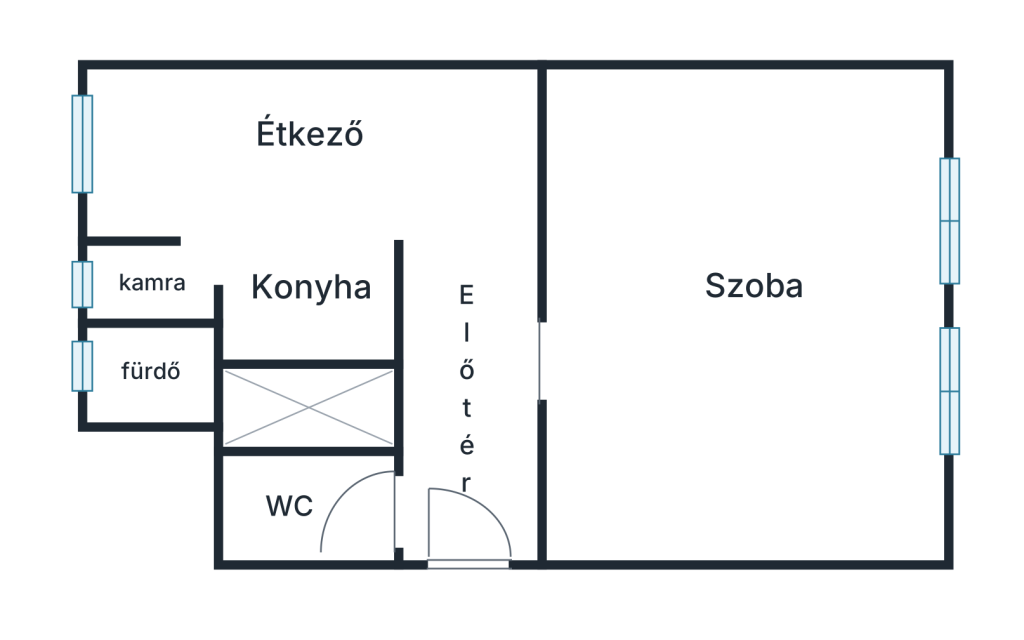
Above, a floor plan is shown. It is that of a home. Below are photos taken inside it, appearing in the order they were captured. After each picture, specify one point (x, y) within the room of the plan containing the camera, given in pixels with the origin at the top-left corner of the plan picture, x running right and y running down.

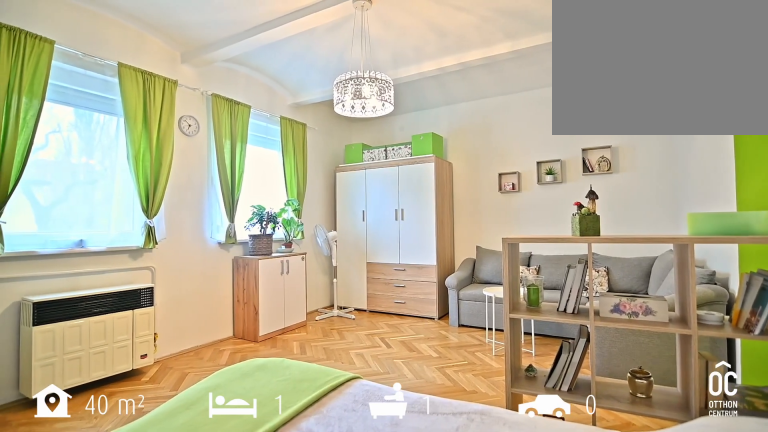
(749, 319)
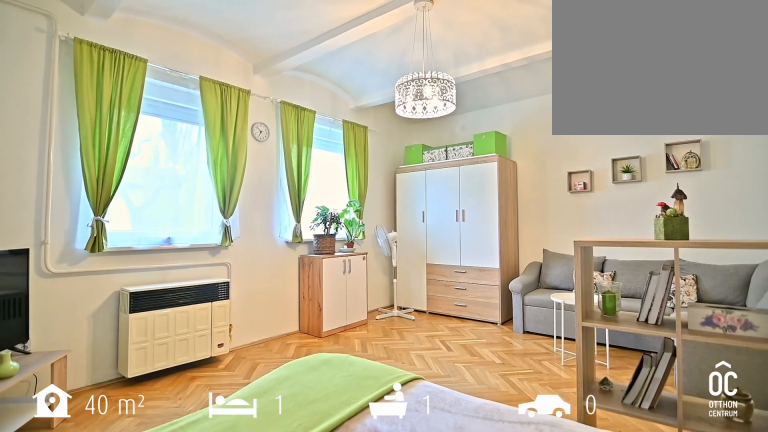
(749, 319)
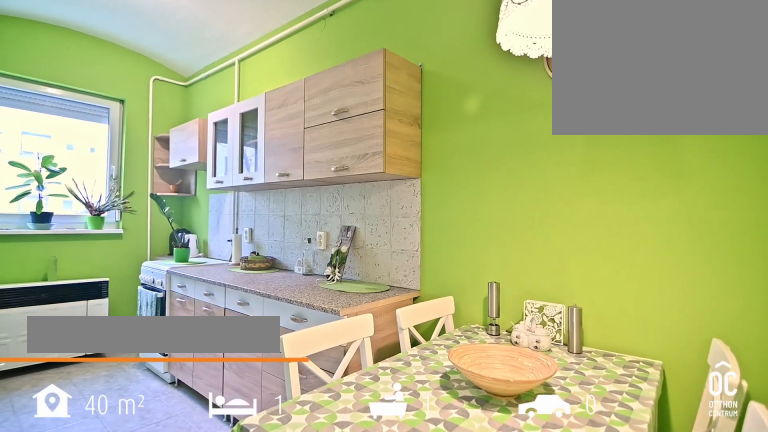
(312, 134)
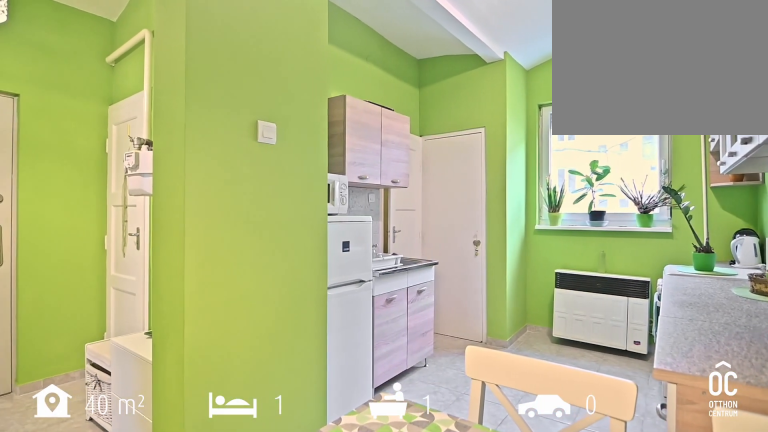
(312, 134)
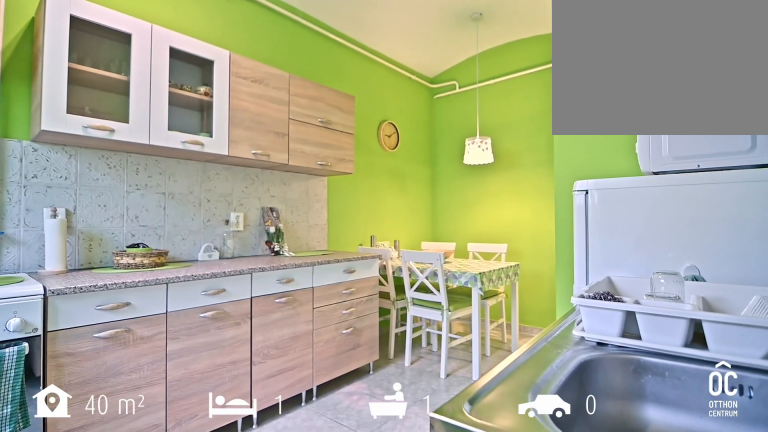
(310, 283)
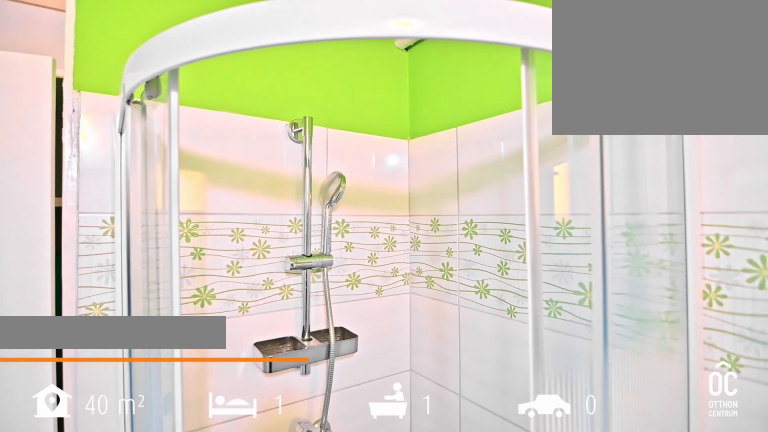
(154, 370)
